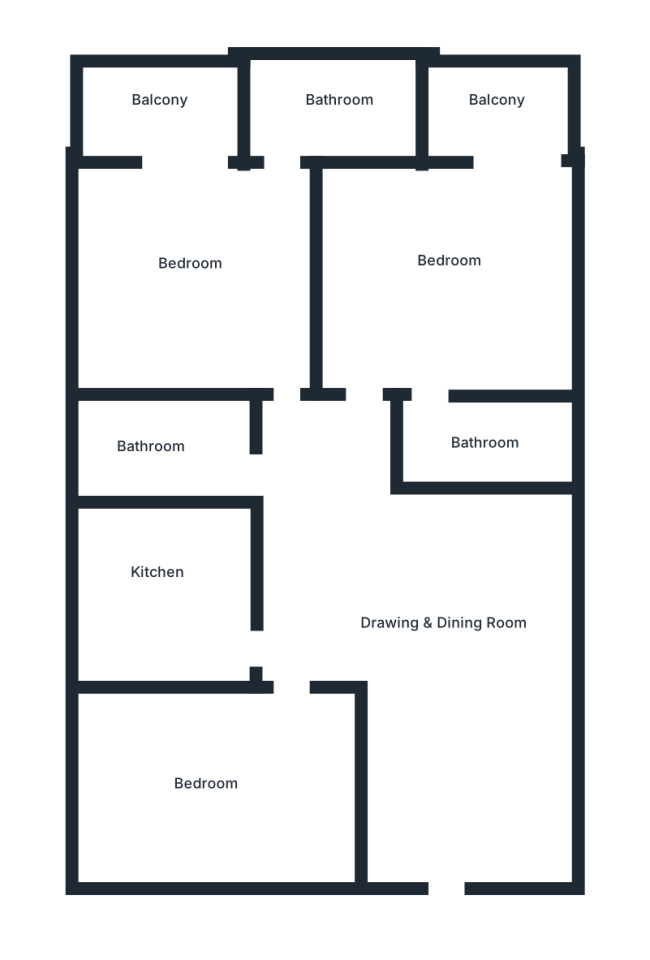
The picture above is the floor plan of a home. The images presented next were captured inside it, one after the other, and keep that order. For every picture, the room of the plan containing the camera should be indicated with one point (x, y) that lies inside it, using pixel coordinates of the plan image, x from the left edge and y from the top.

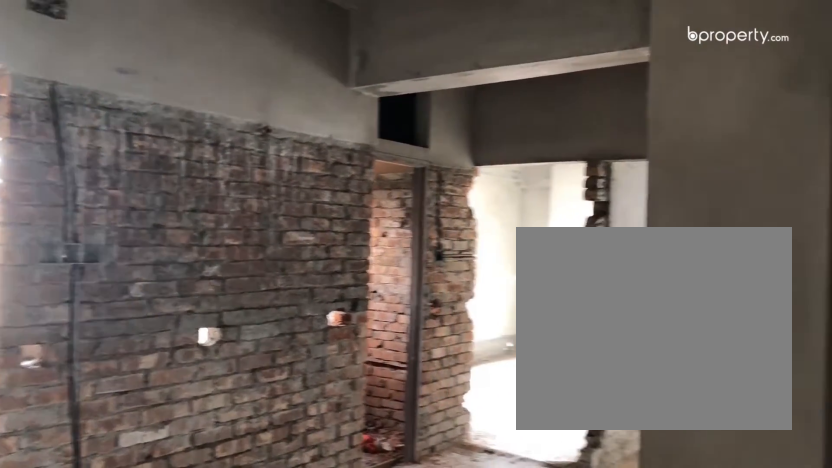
(440, 630)
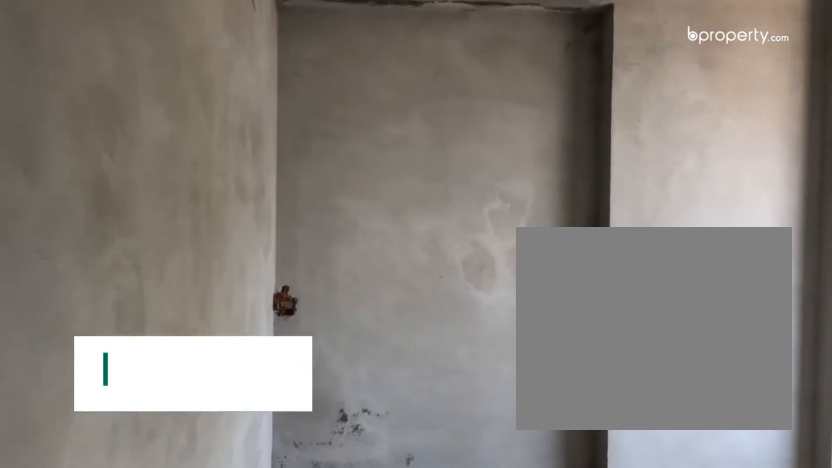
(206, 783)
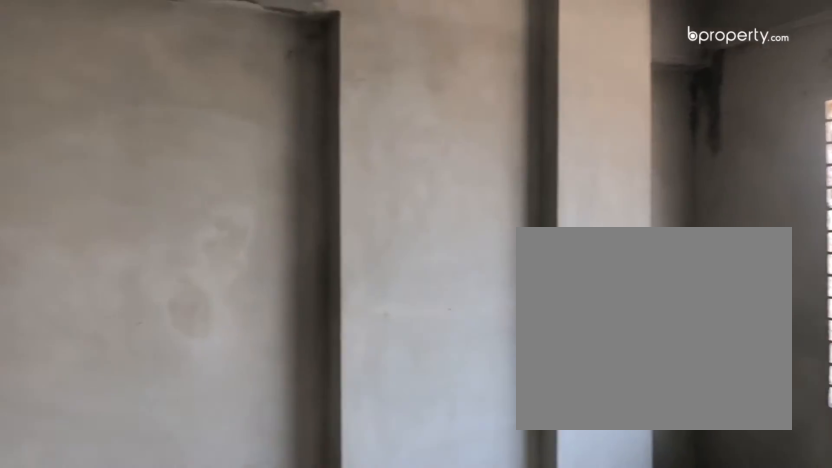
(206, 783)
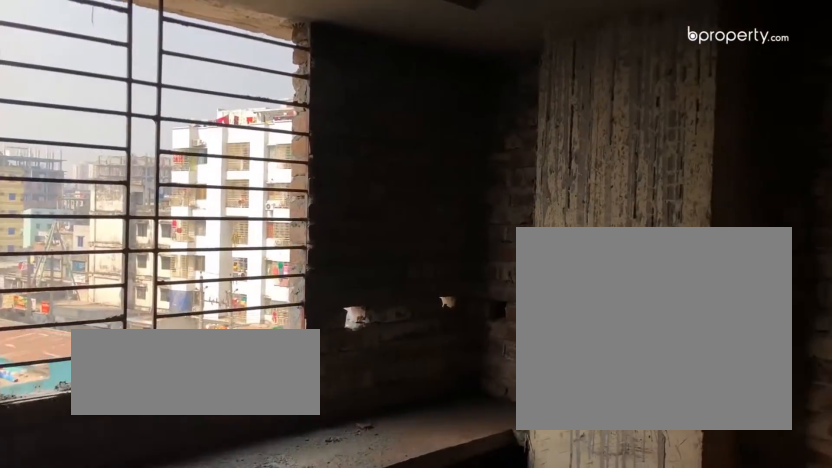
(159, 579)
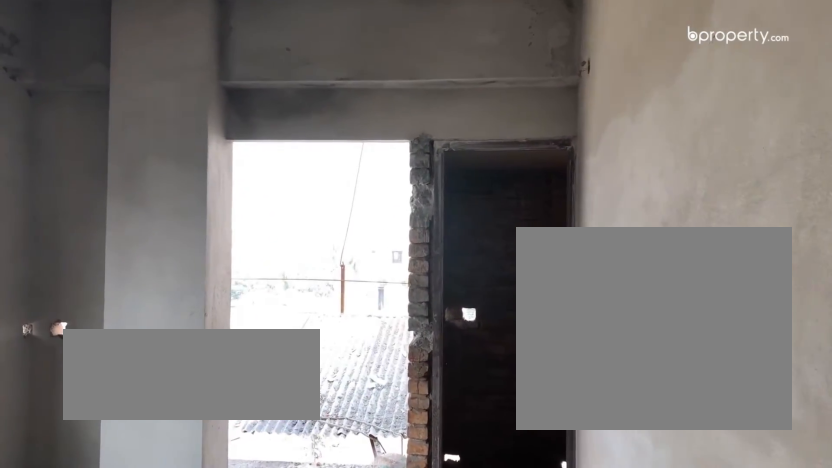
(194, 267)
